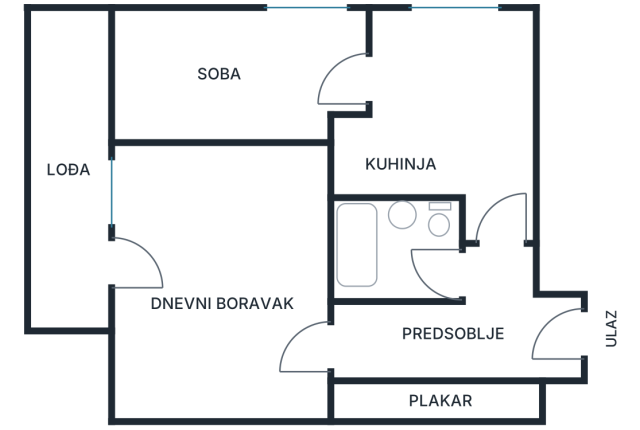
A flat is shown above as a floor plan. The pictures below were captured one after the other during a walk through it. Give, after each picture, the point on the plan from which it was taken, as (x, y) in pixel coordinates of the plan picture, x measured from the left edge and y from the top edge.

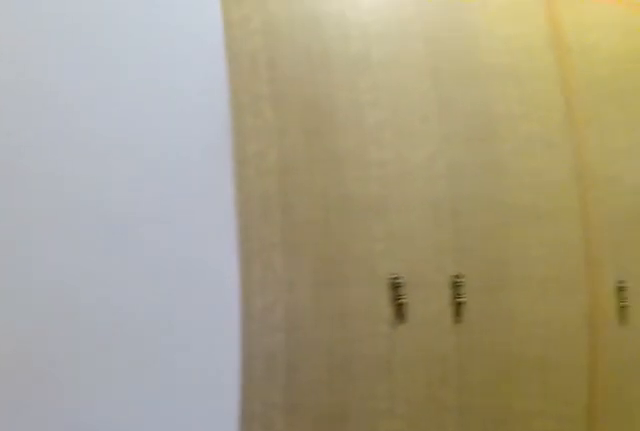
(504, 298)
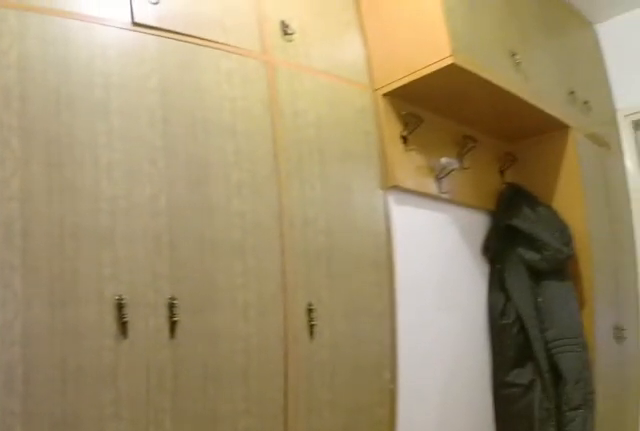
(513, 304)
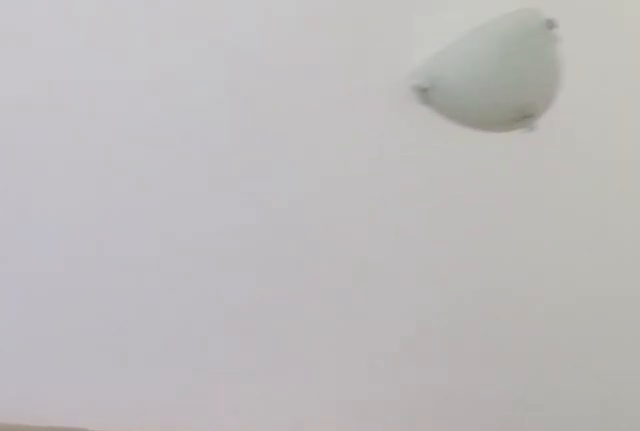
(313, 216)
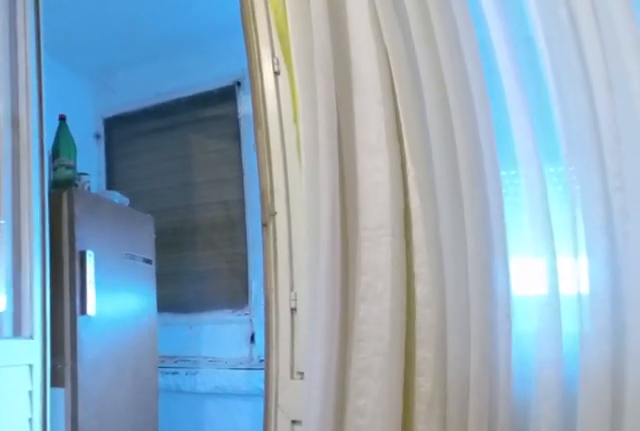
(254, 210)
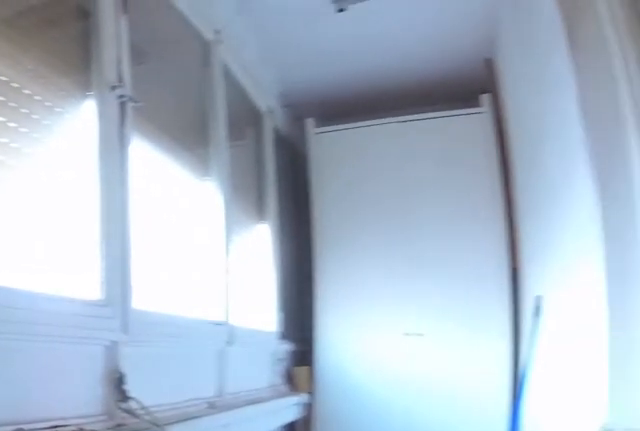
(77, 286)
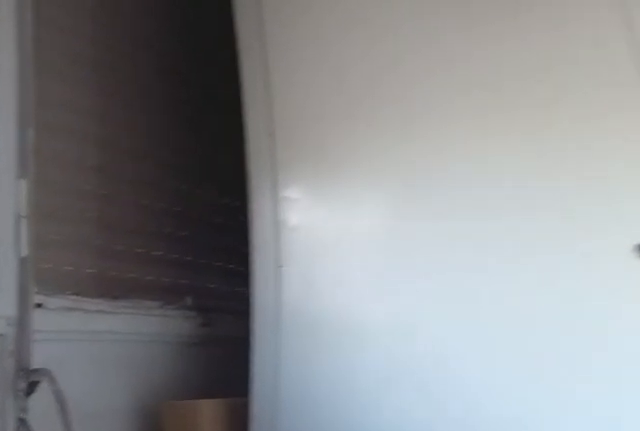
(71, 78)
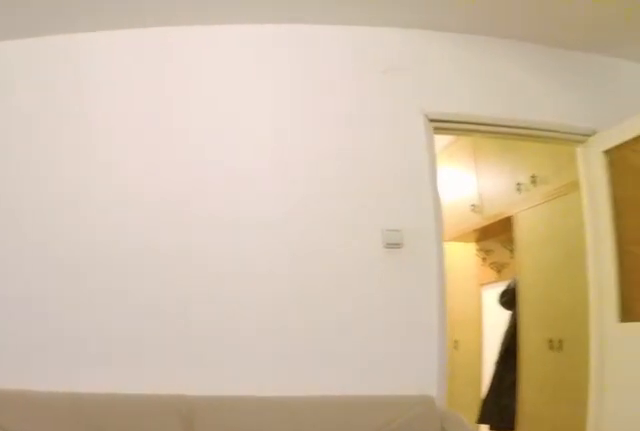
(153, 255)
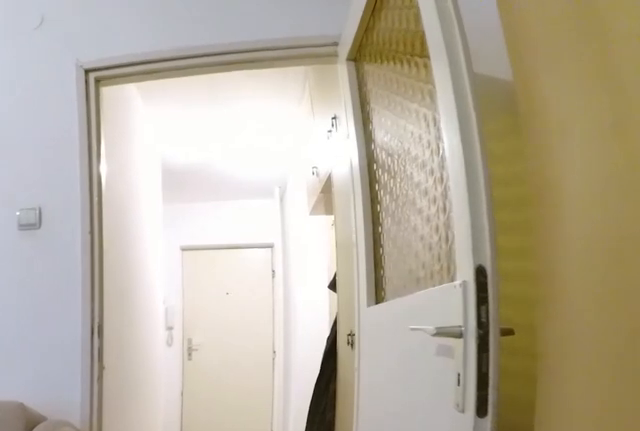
(248, 366)
